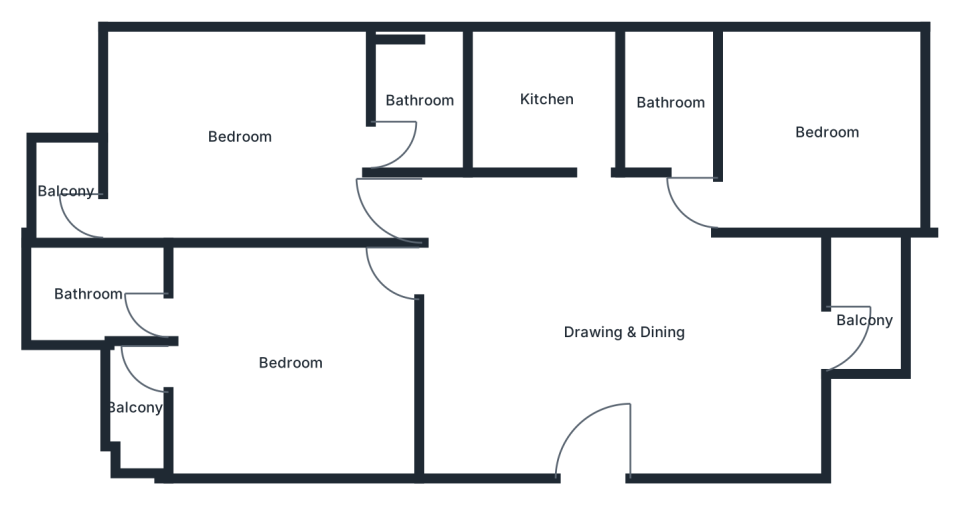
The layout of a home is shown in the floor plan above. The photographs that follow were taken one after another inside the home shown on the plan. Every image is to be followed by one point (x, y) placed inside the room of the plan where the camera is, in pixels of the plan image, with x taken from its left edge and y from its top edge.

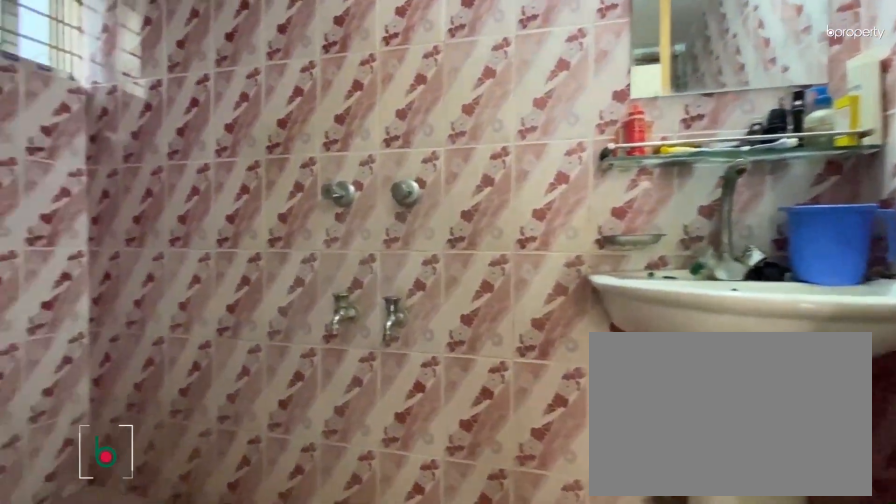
(424, 104)
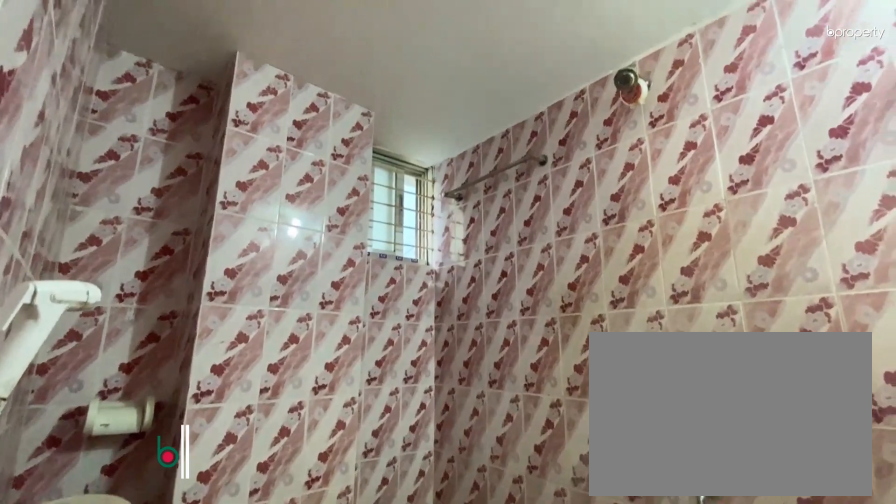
(424, 104)
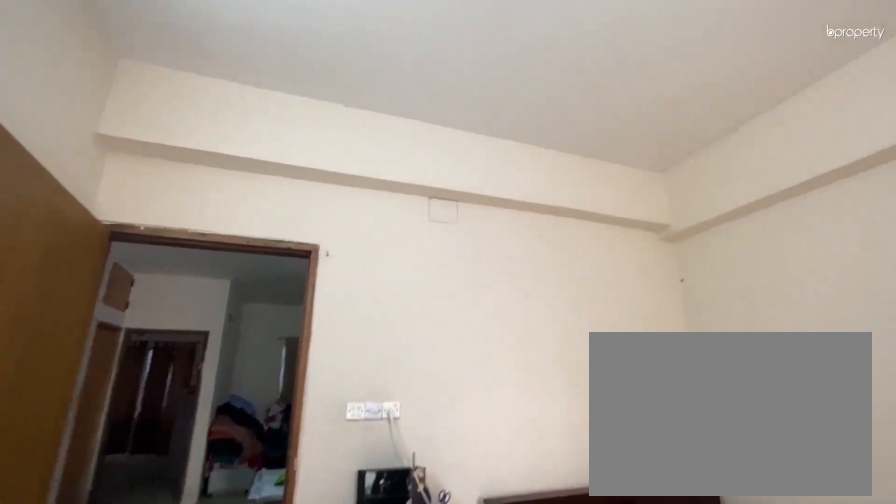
(293, 363)
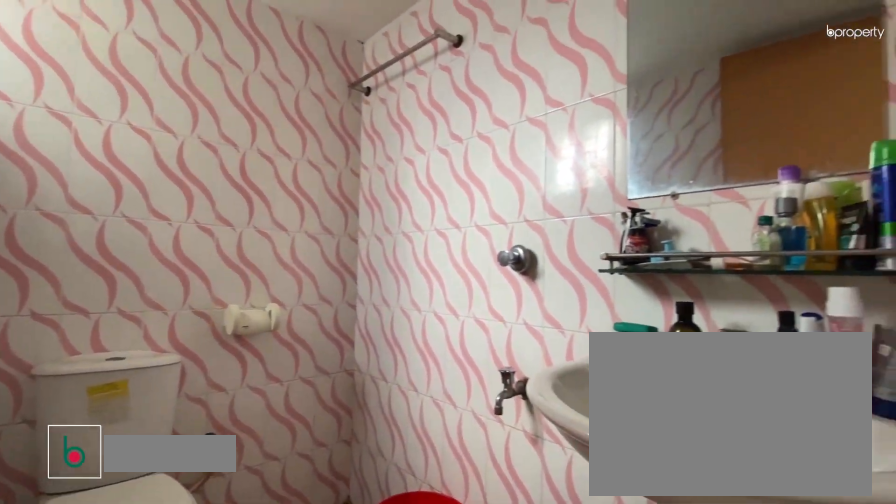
(87, 295)
